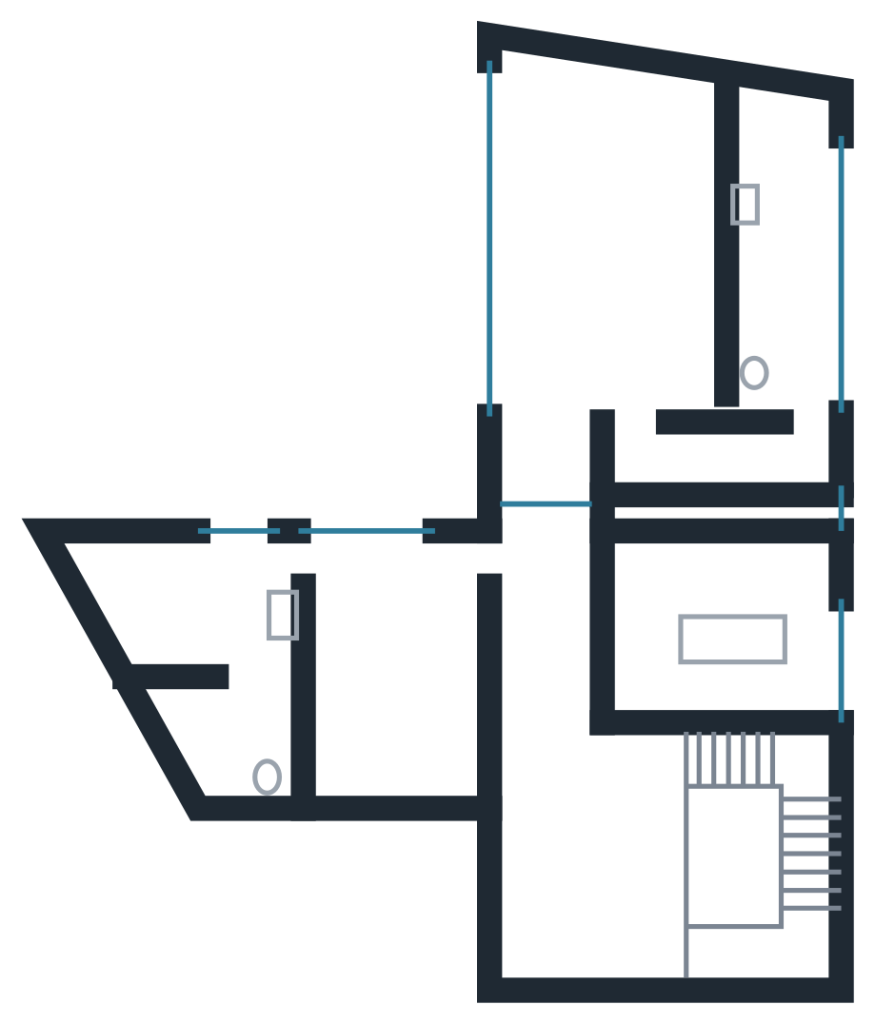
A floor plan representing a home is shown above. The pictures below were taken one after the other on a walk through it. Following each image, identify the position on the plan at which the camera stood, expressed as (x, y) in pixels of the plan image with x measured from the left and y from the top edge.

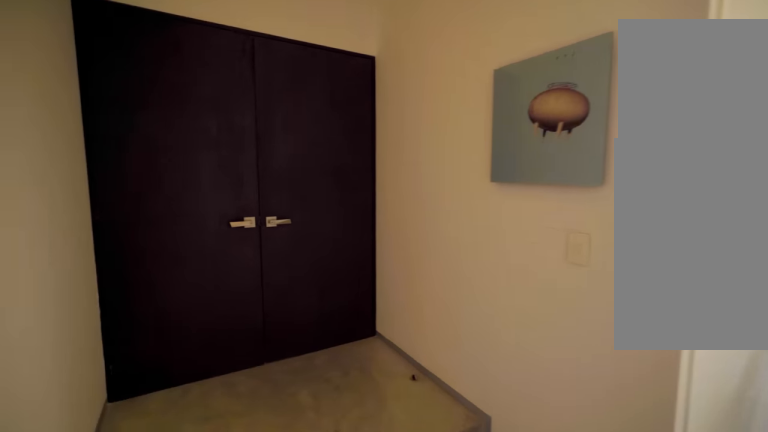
(477, 571)
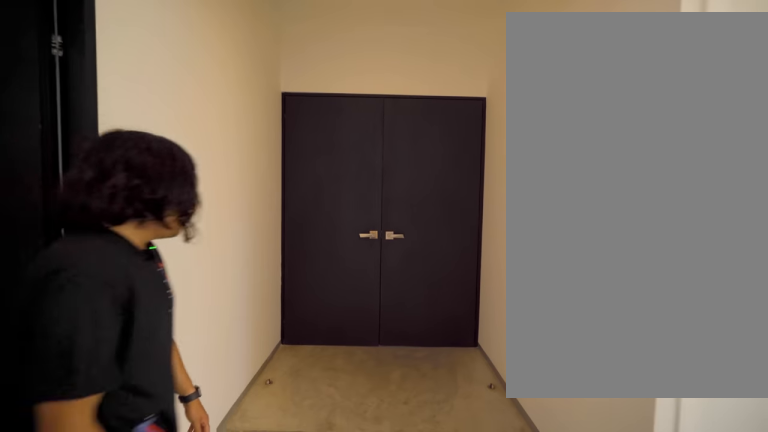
(536, 561)
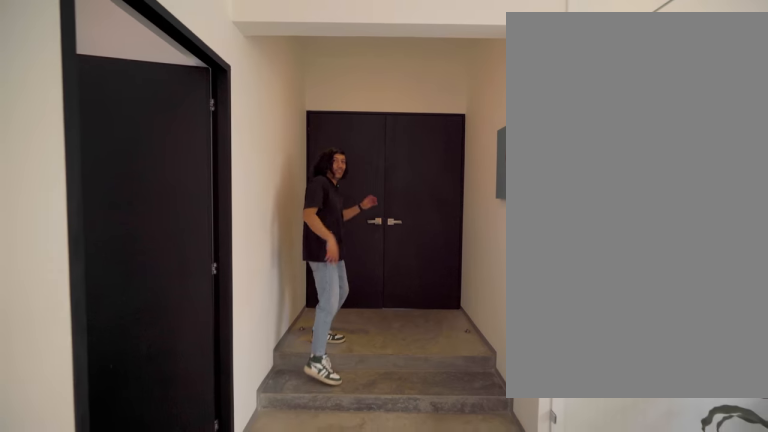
(535, 562)
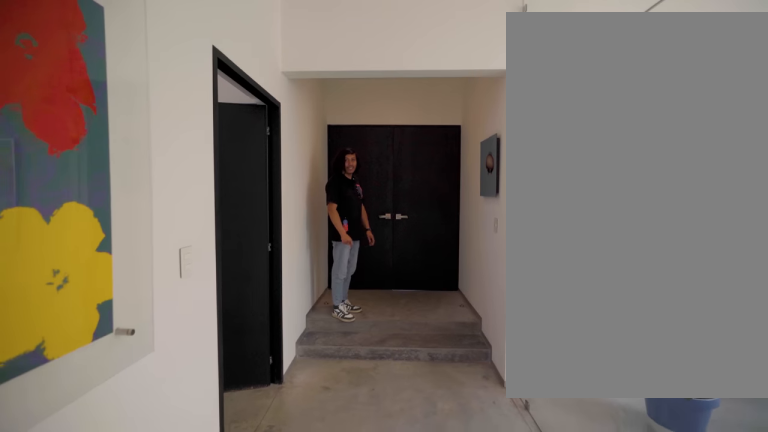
(557, 560)
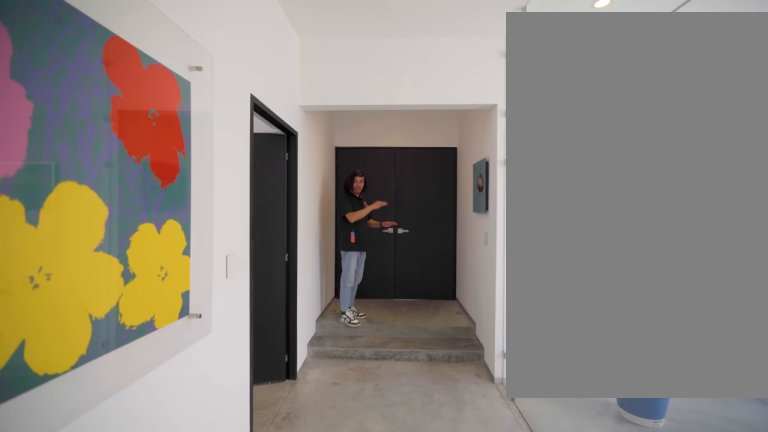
(558, 560)
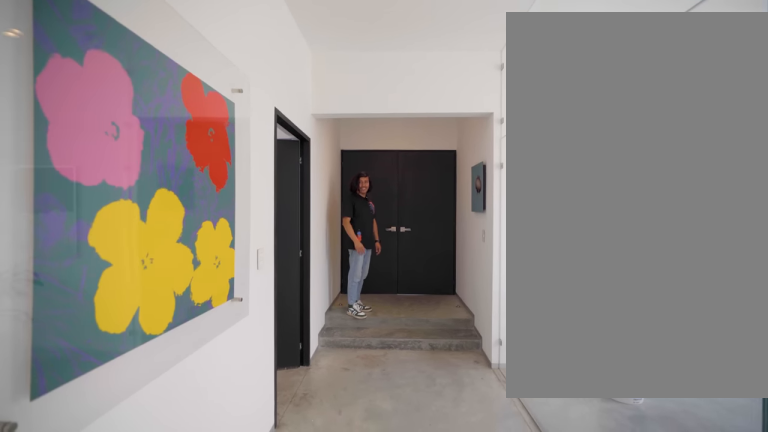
(554, 599)
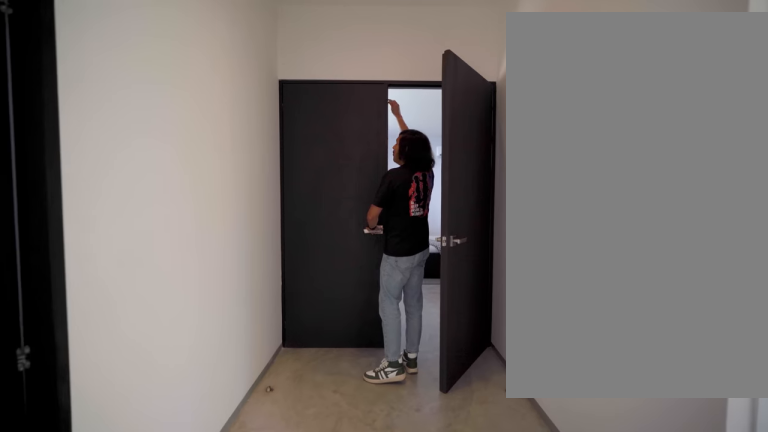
(556, 609)
